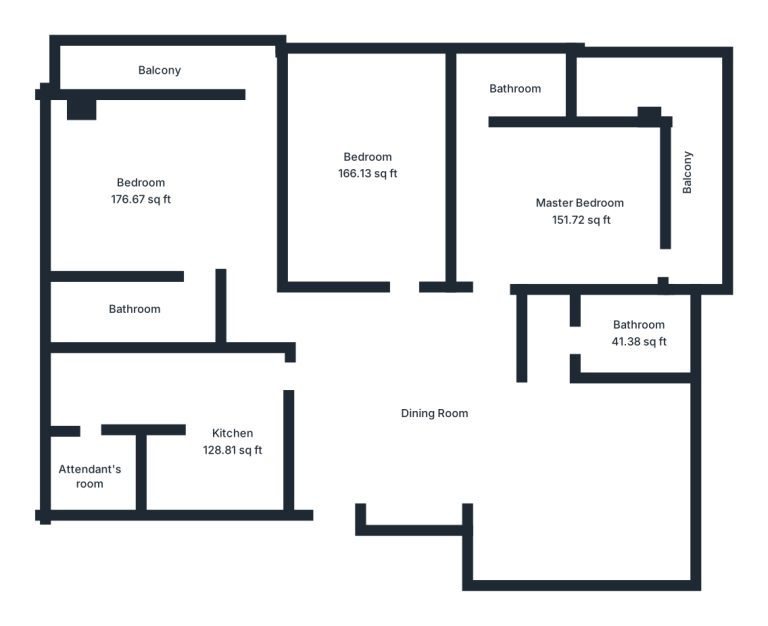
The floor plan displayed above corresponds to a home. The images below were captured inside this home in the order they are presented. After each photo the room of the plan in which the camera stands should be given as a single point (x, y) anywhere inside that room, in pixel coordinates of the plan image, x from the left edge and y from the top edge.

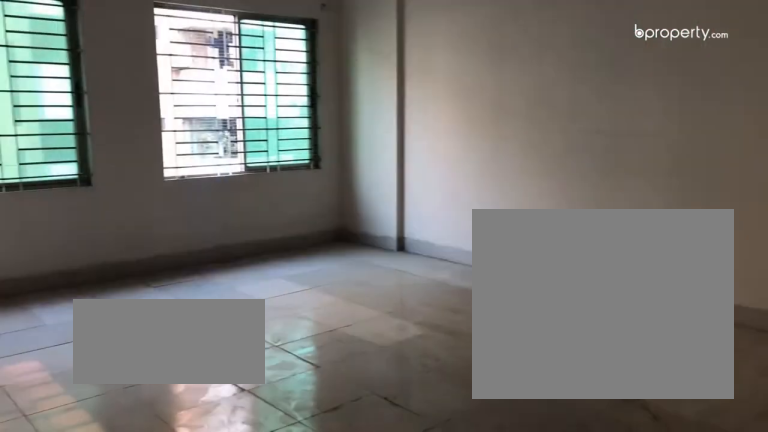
(426, 412)
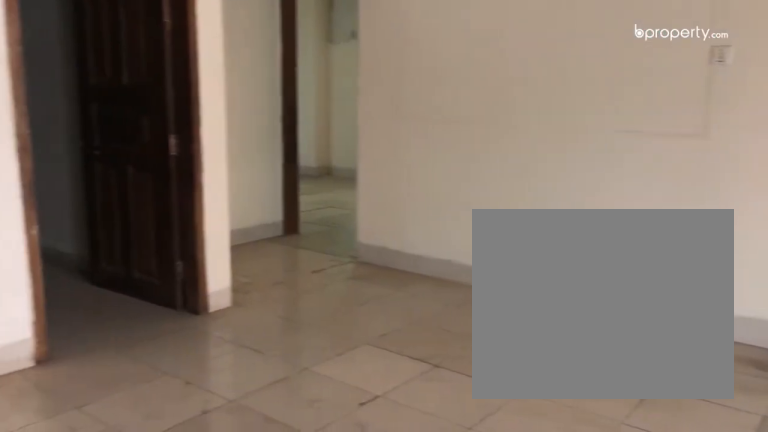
(426, 412)
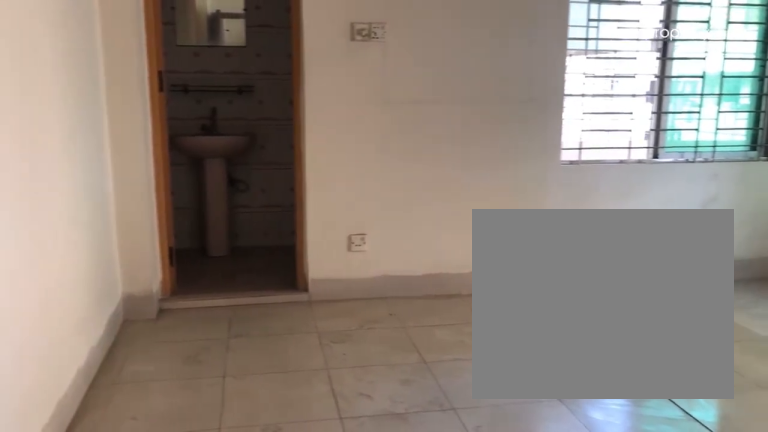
(577, 211)
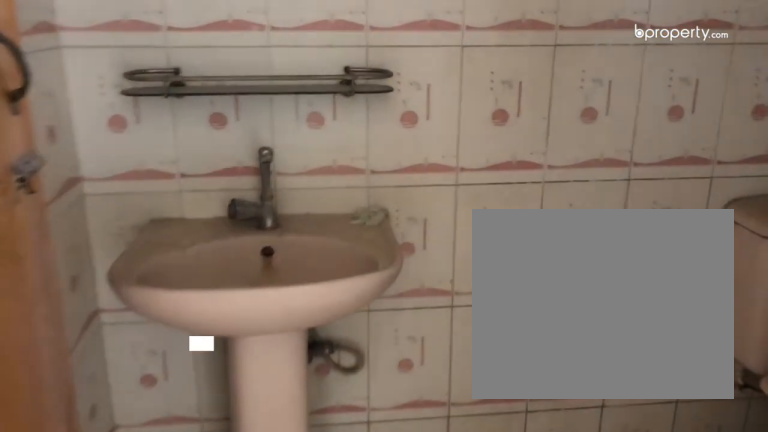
(518, 88)
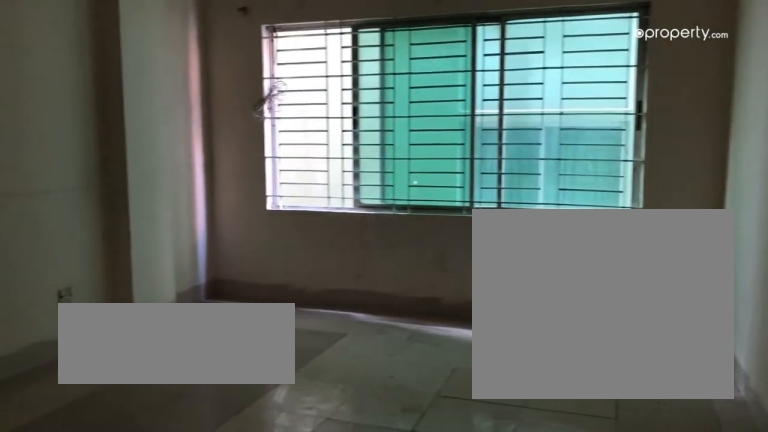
(372, 158)
